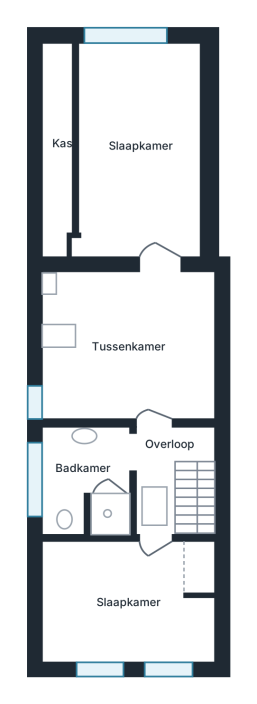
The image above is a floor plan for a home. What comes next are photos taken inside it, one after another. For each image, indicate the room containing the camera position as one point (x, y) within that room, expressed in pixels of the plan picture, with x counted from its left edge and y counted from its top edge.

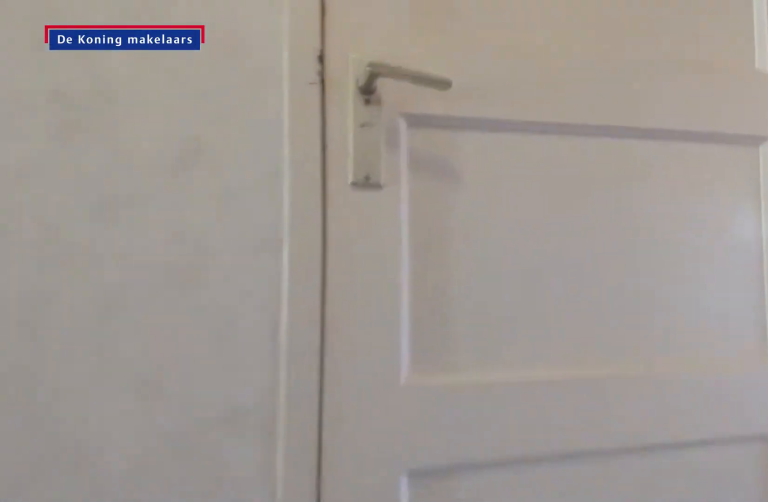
(161, 469)
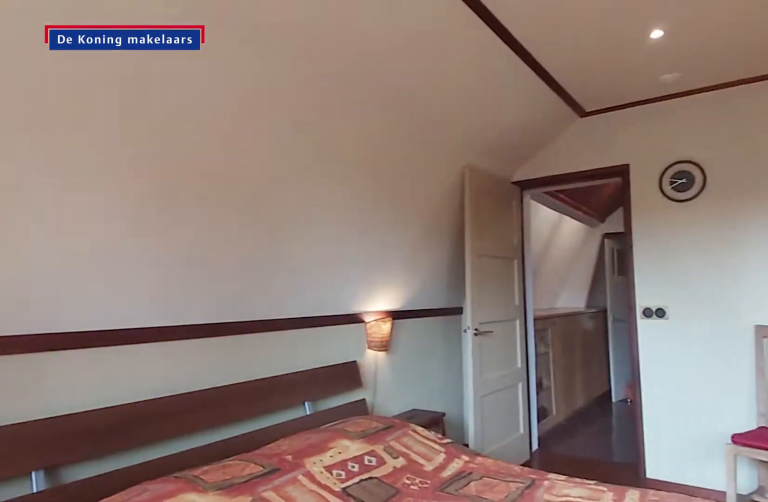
(134, 247)
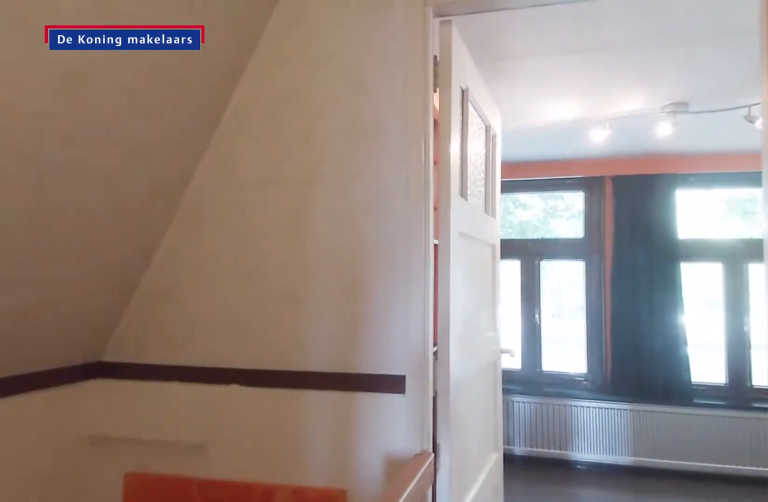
(162, 468)
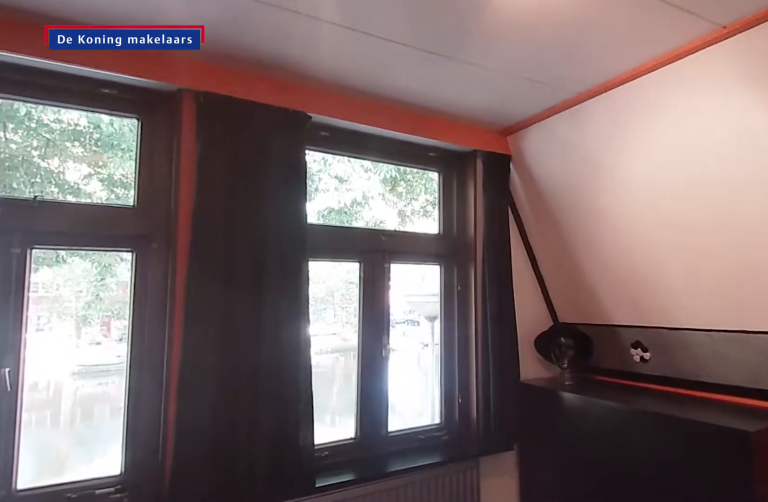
(128, 601)
